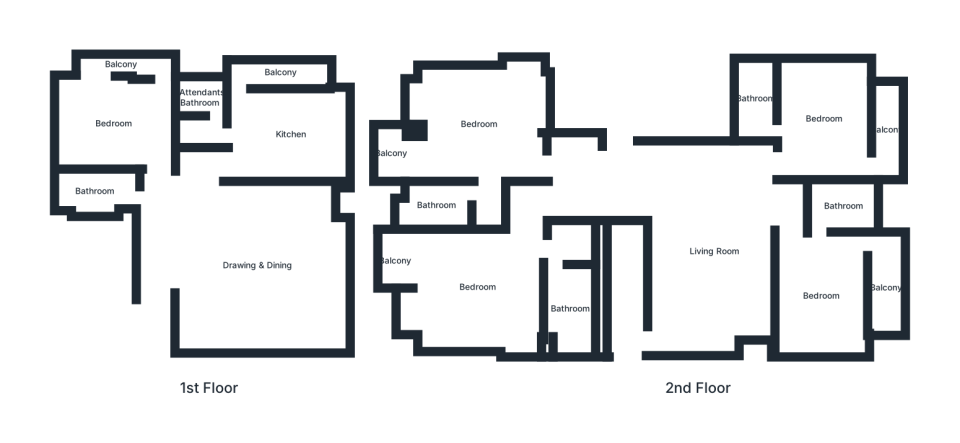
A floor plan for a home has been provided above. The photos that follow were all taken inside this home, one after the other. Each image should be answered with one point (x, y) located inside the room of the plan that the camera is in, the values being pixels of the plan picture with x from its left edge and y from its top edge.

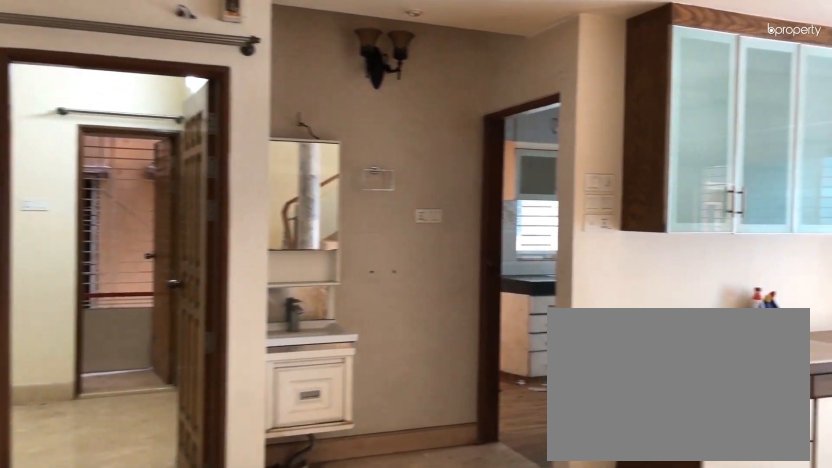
(192, 254)
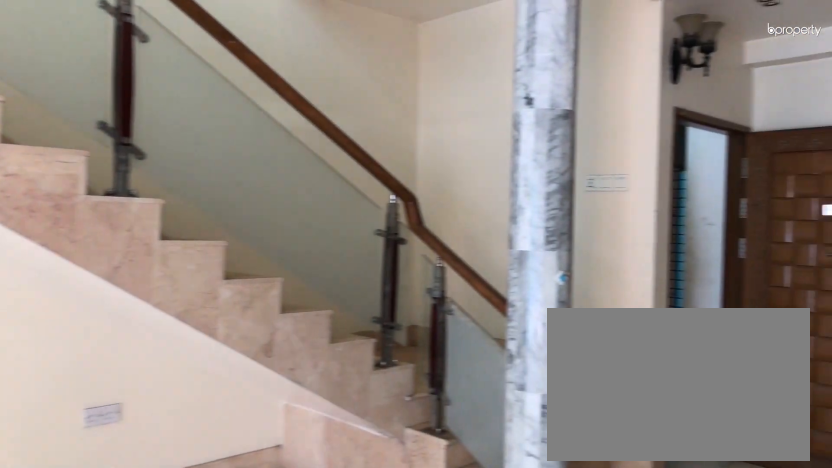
(258, 266)
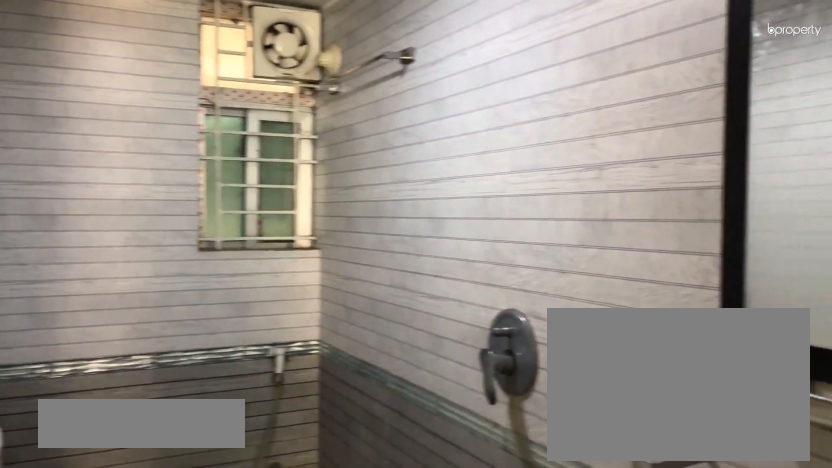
(94, 192)
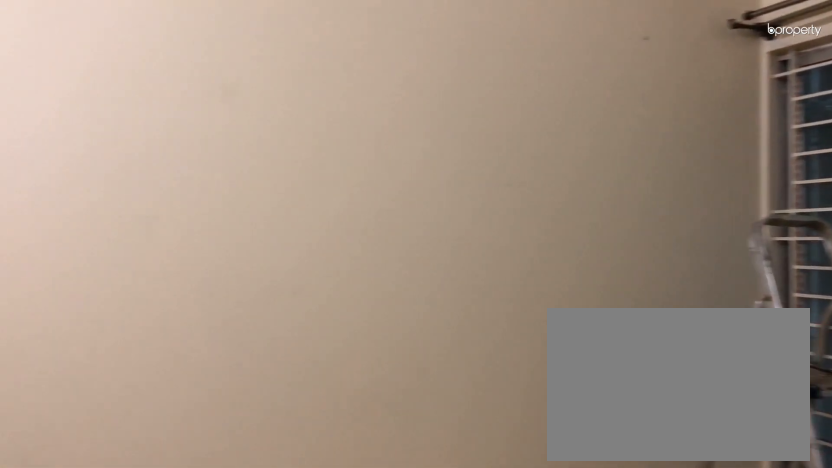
(113, 123)
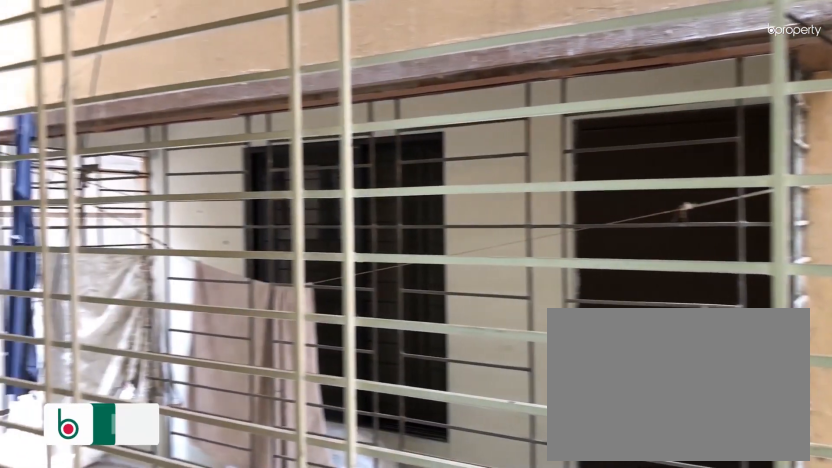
(121, 63)
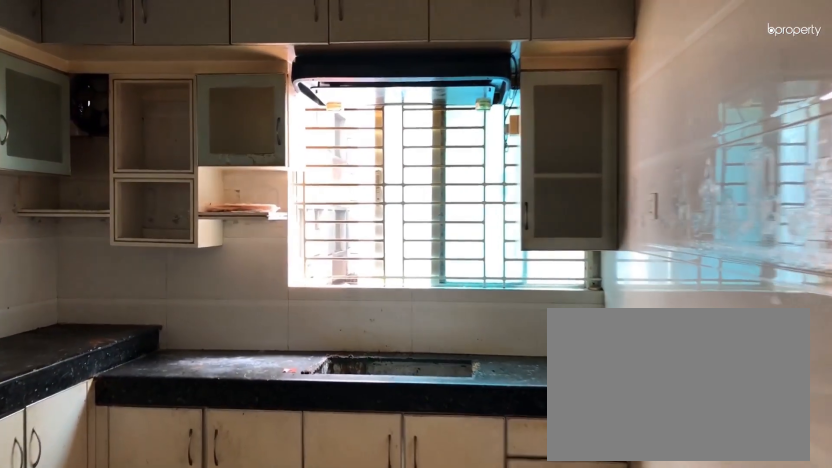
(289, 134)
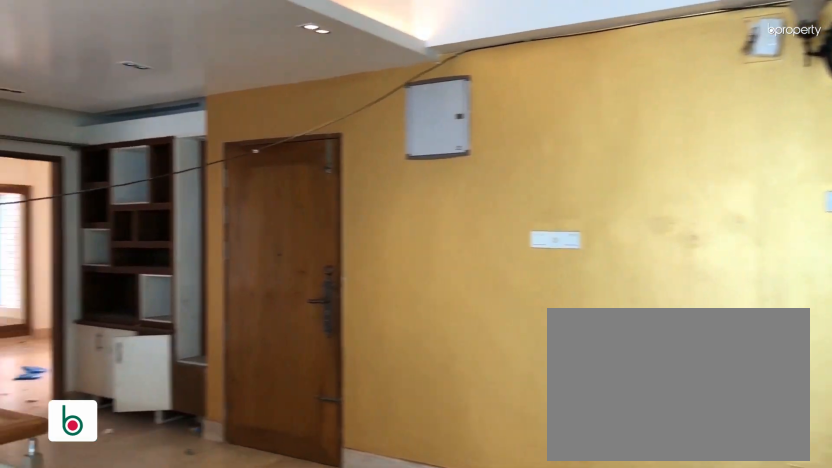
(713, 273)
